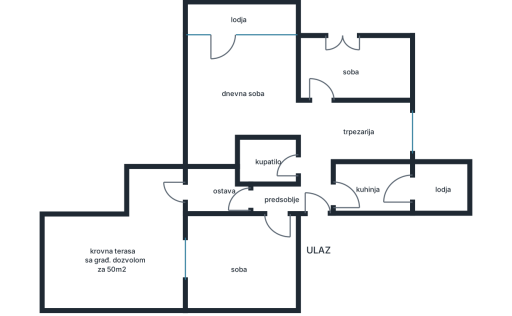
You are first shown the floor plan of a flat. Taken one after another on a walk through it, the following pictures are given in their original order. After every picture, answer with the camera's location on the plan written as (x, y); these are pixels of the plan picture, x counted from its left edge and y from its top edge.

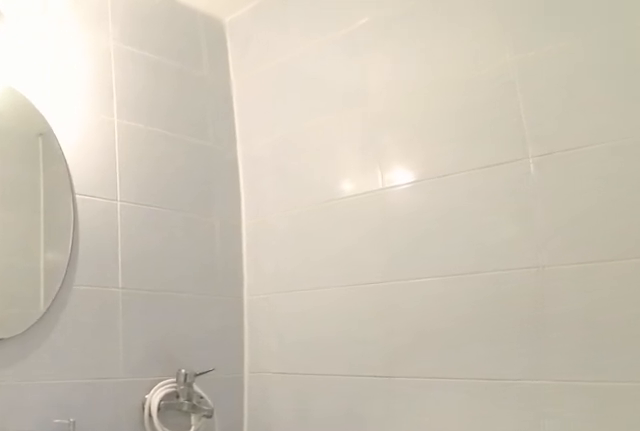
(286, 171)
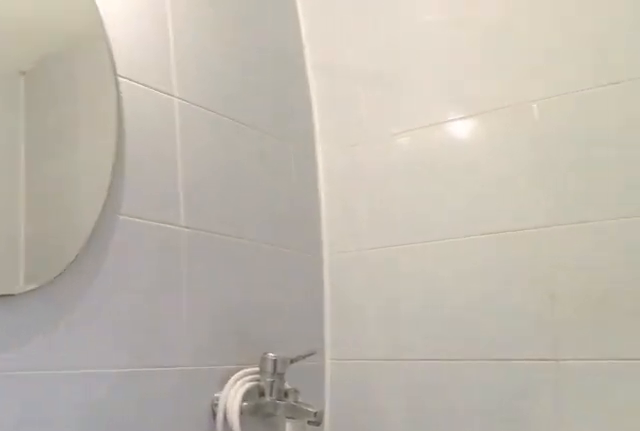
(263, 168)
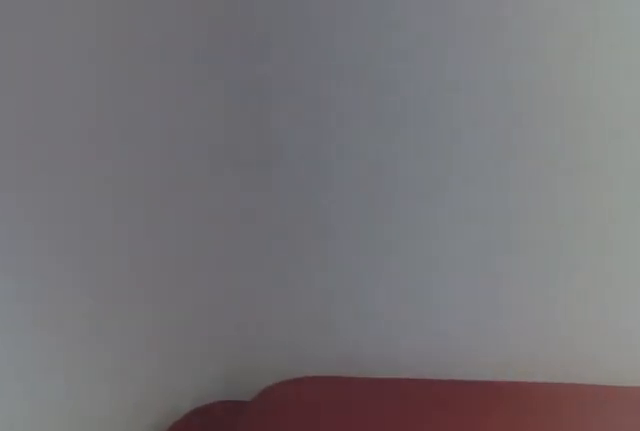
(348, 72)
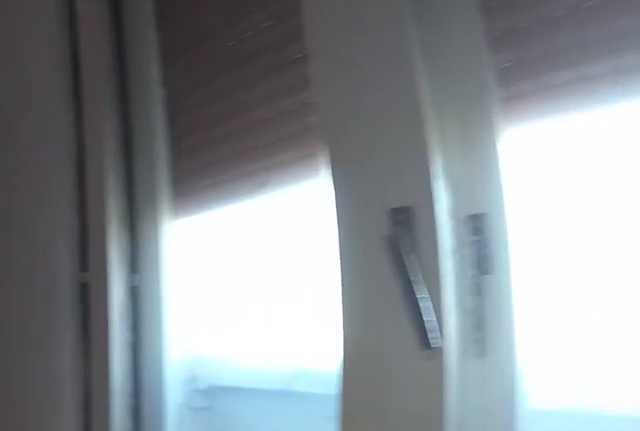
(364, 61)
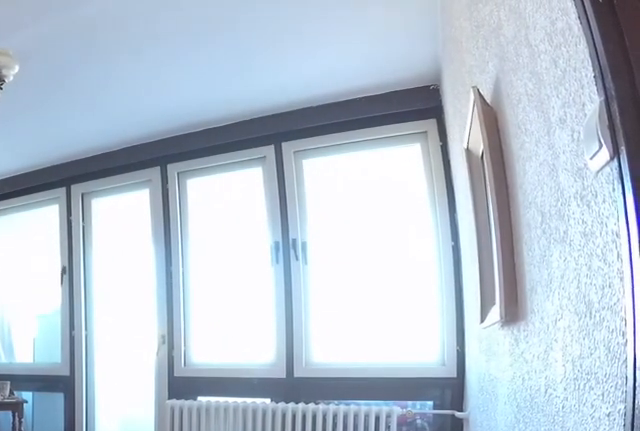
(295, 124)
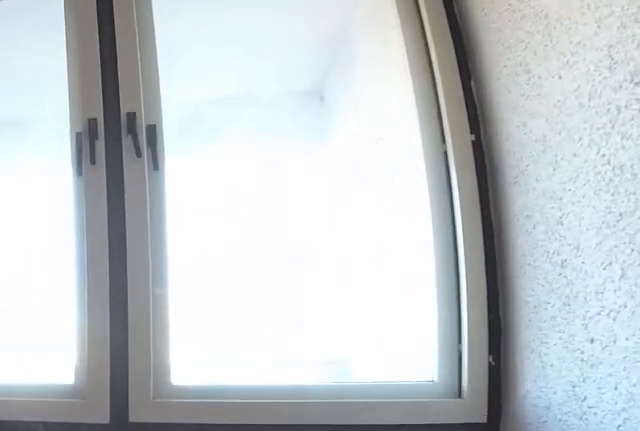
(283, 84)
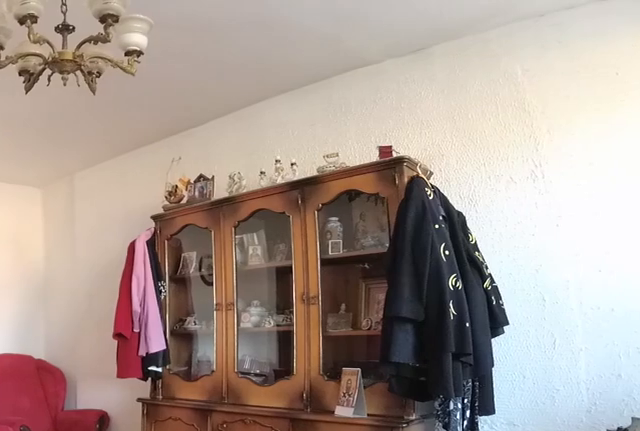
(281, 42)
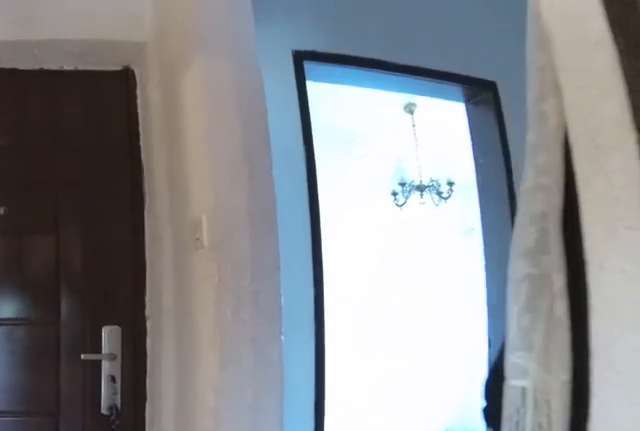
(317, 165)
